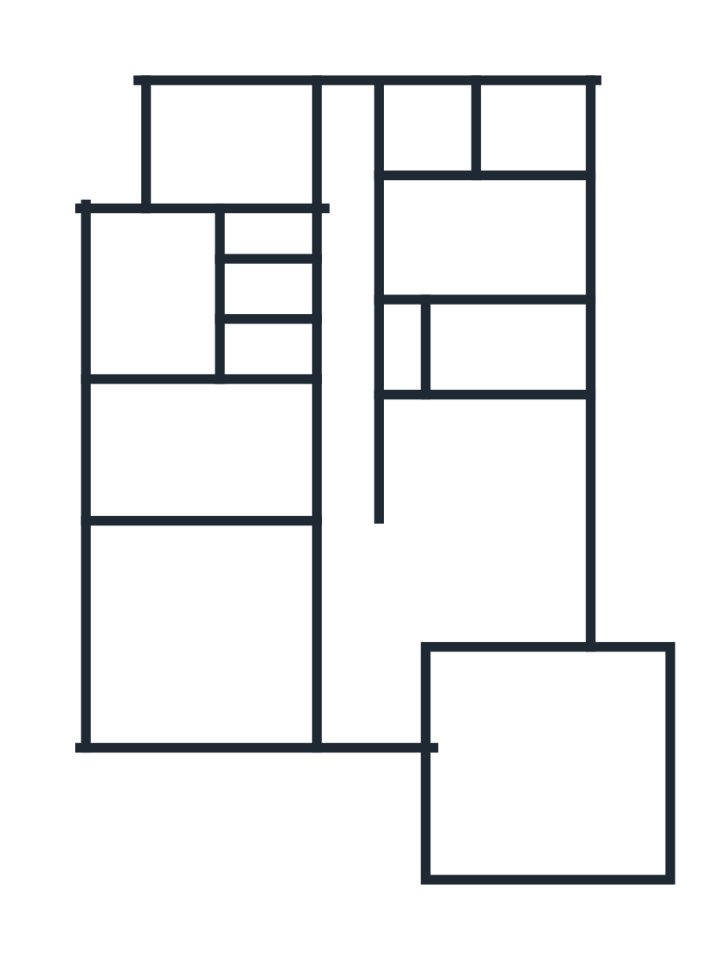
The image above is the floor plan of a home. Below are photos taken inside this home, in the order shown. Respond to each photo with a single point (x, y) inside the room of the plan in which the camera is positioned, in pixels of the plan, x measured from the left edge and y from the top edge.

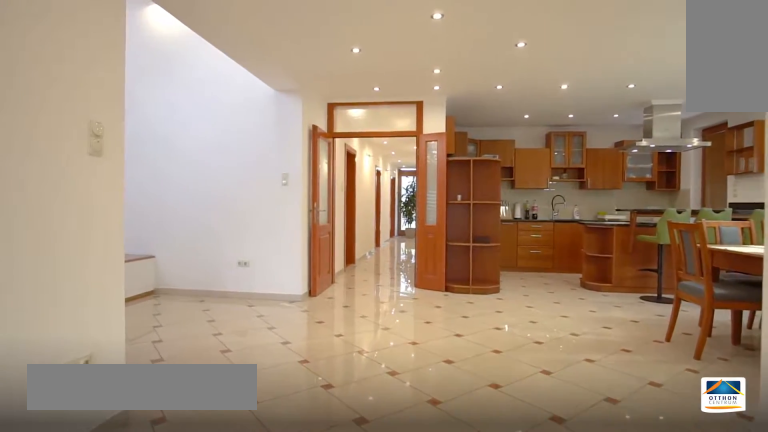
(374, 677)
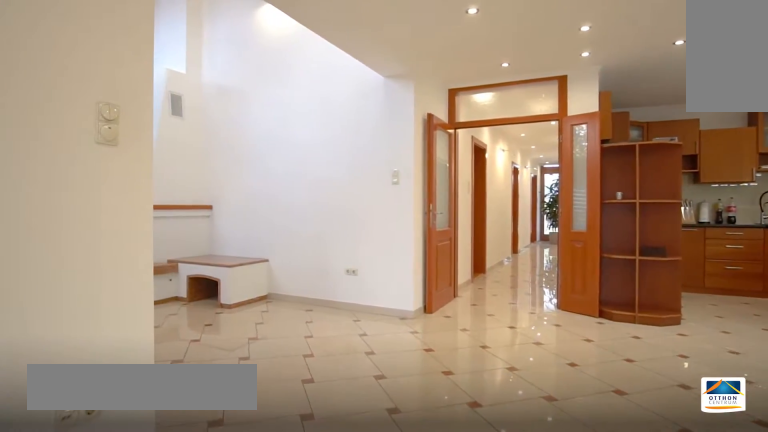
(374, 675)
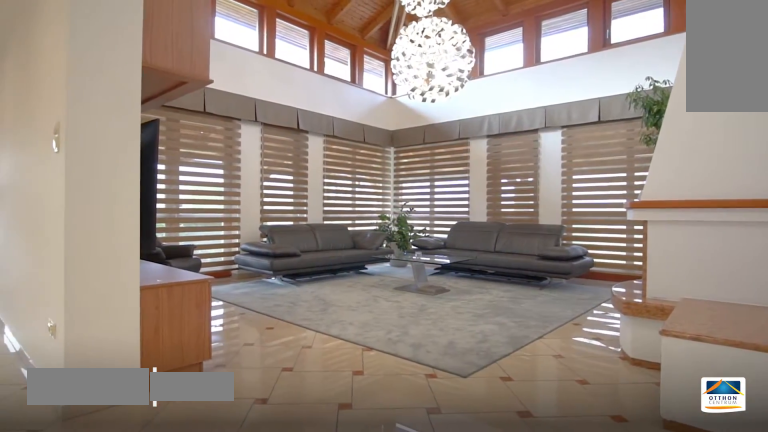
(207, 643)
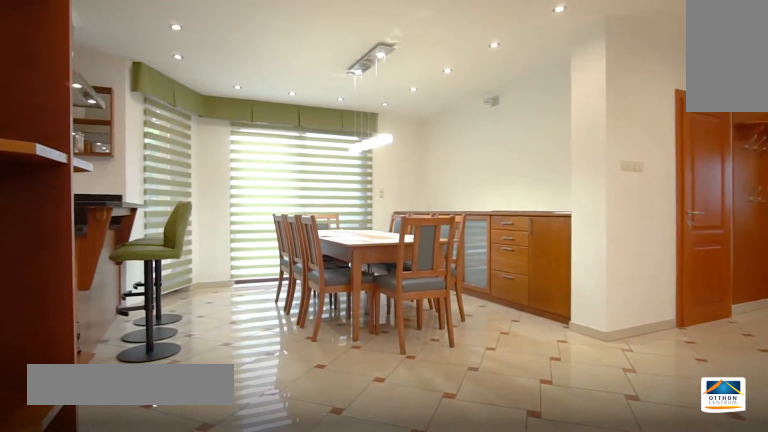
(498, 533)
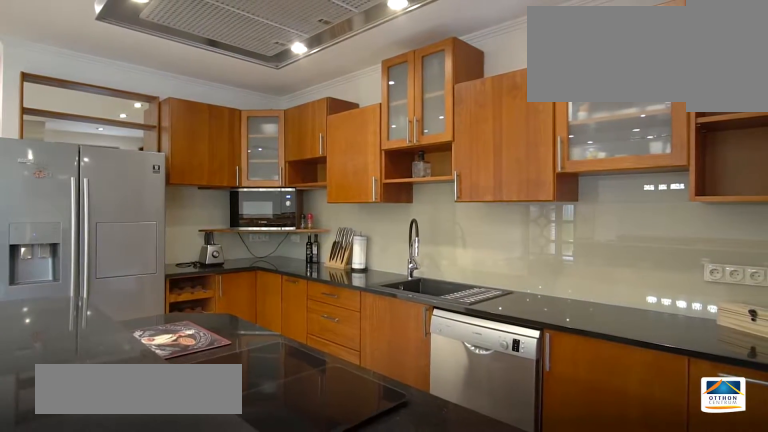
(484, 452)
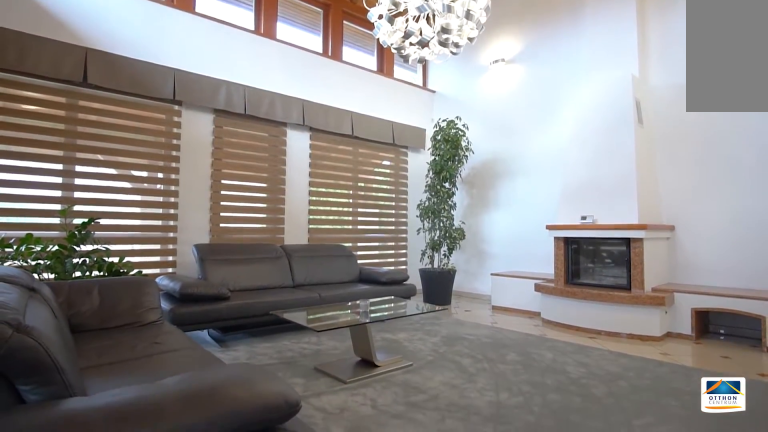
(209, 635)
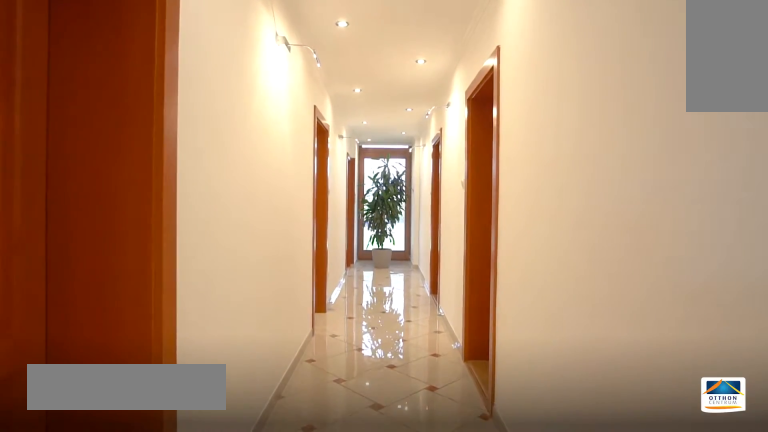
(356, 403)
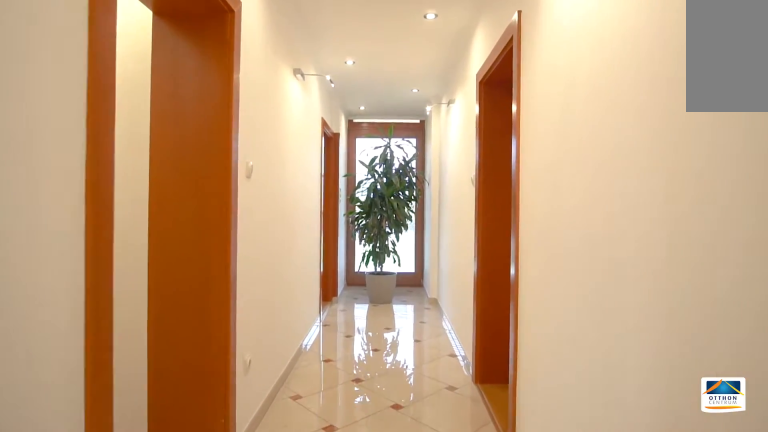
(358, 403)
